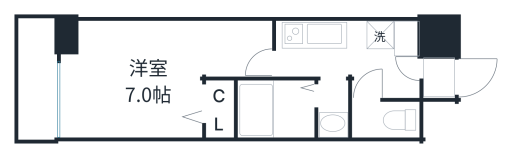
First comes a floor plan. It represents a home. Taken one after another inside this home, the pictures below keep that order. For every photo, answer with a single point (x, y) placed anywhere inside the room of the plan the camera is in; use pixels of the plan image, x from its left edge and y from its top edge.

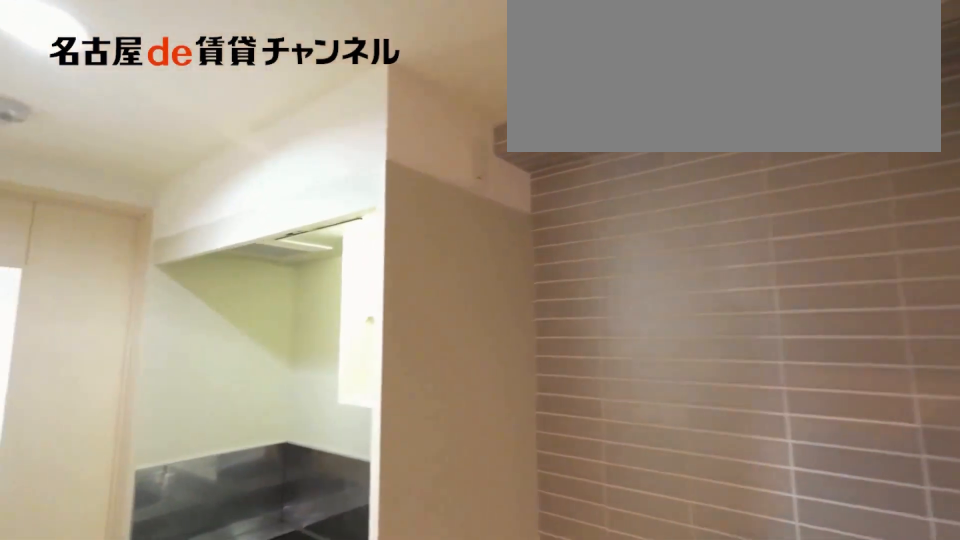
(375, 37)
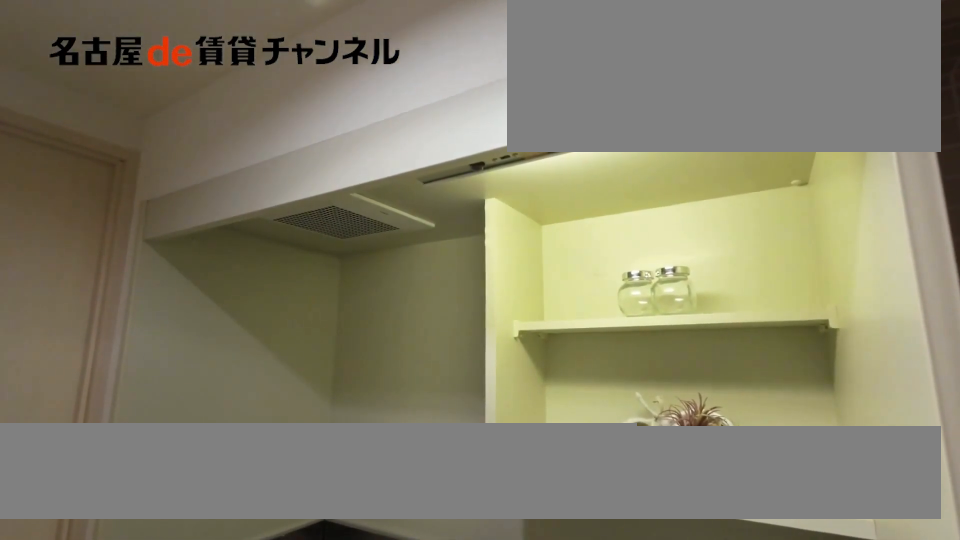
(320, 34)
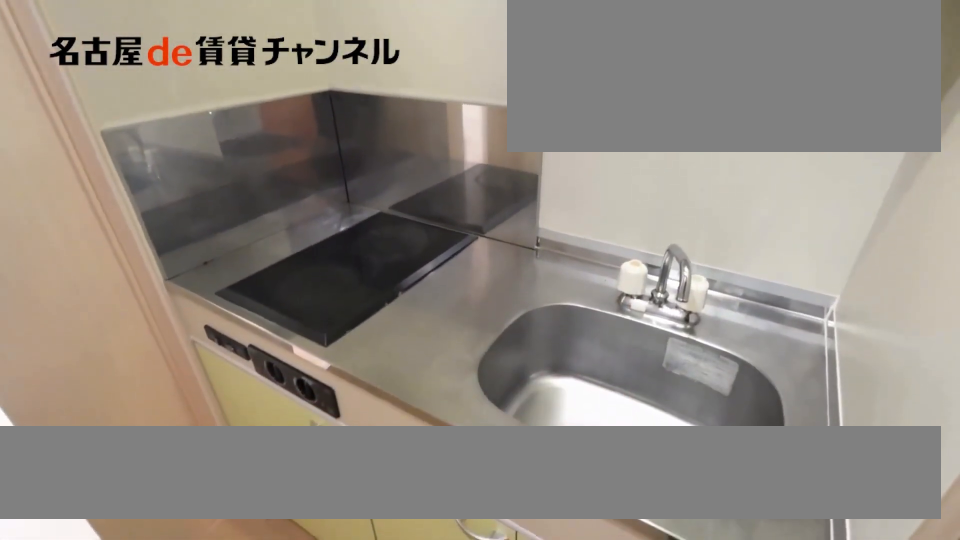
(320, 34)
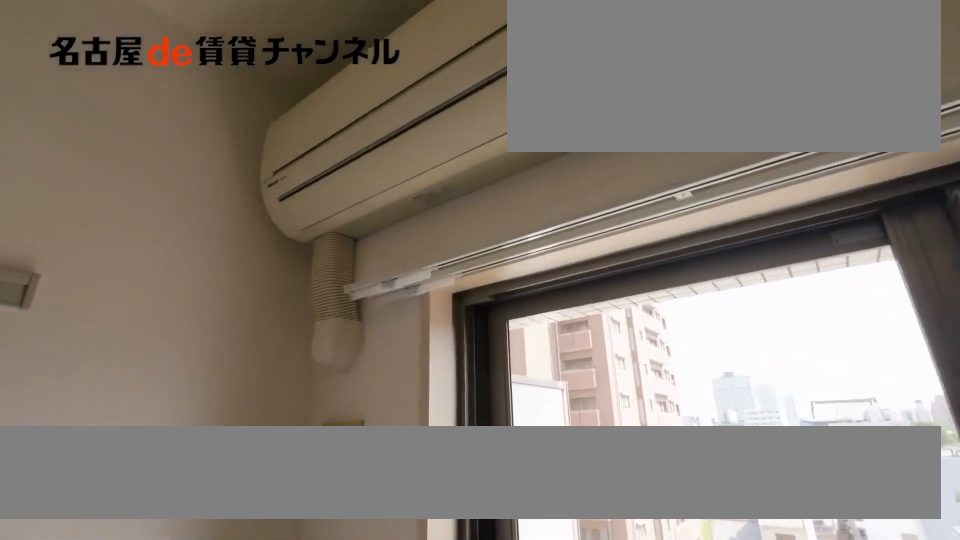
(151, 73)
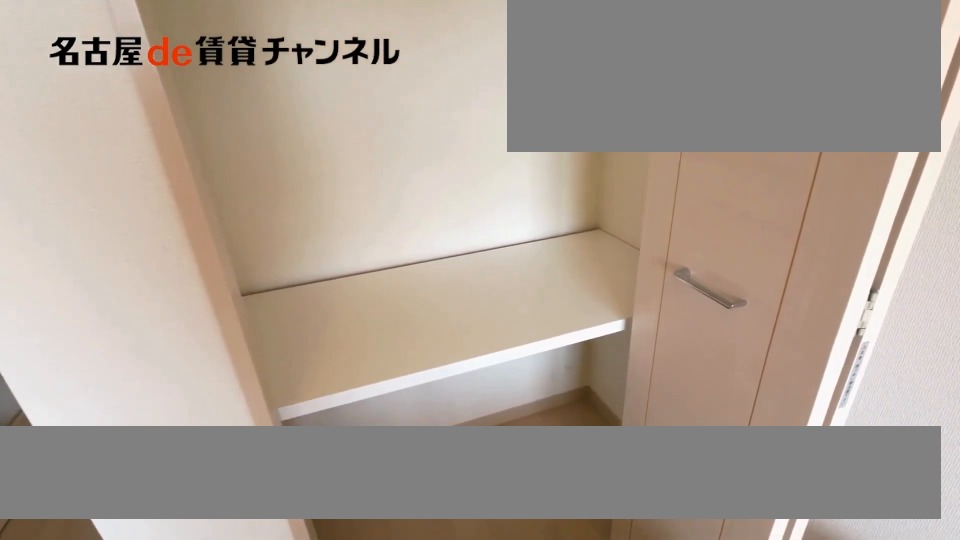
(218, 109)
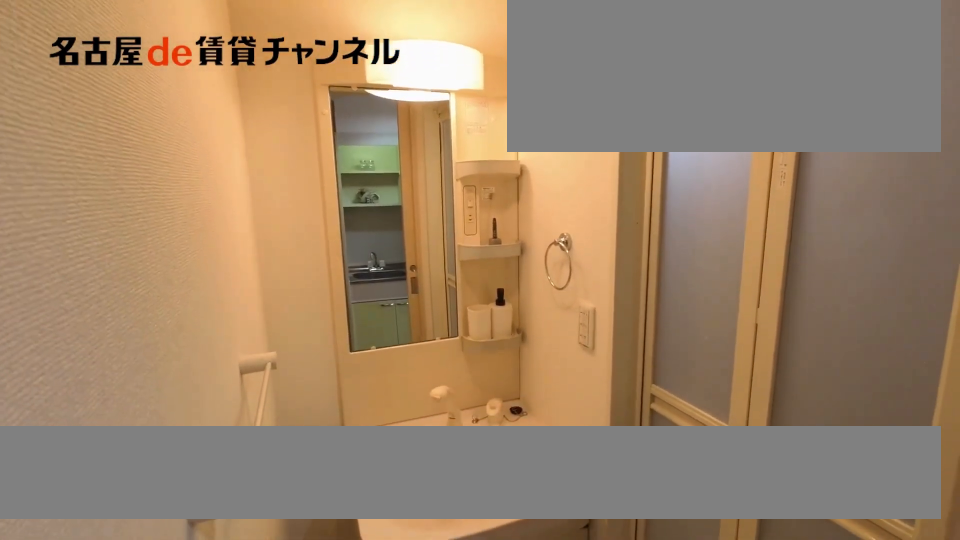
(338, 109)
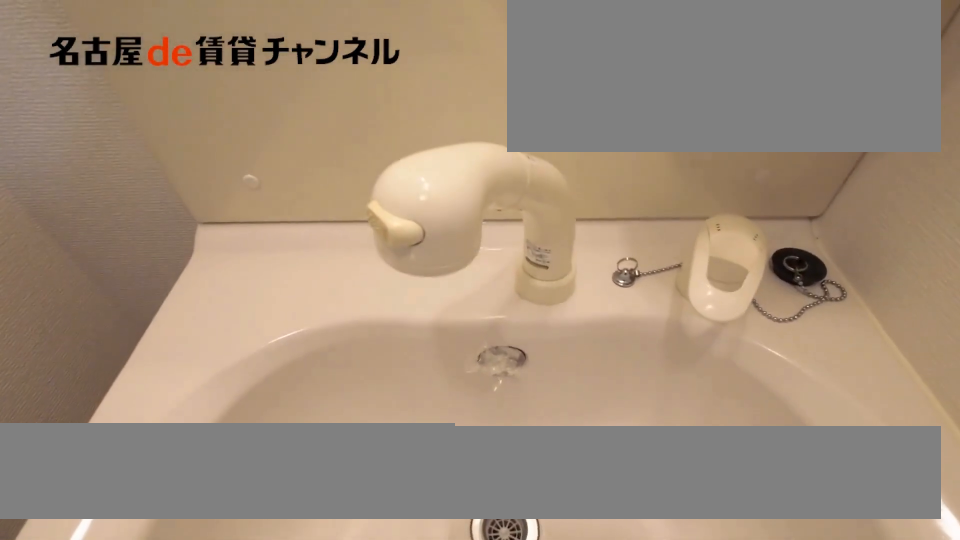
(338, 109)
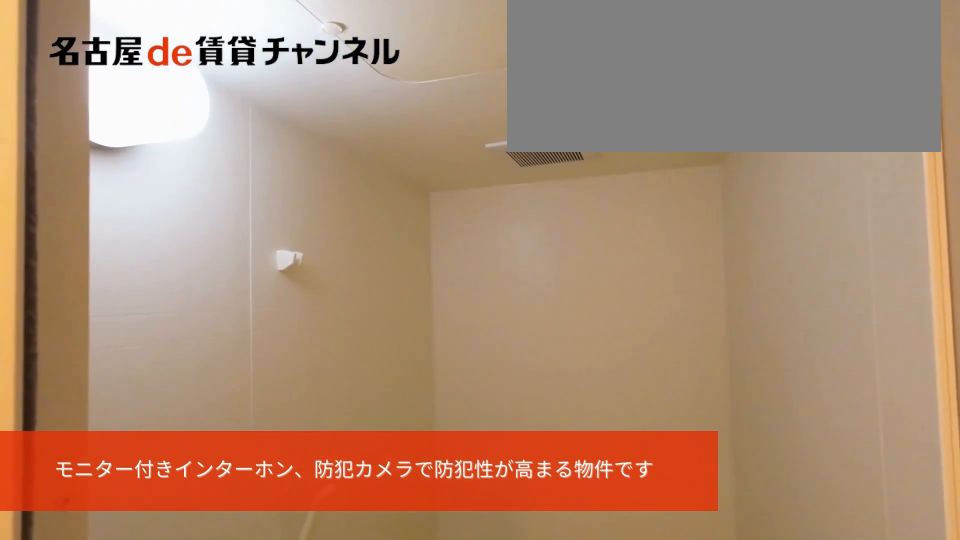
(274, 108)
